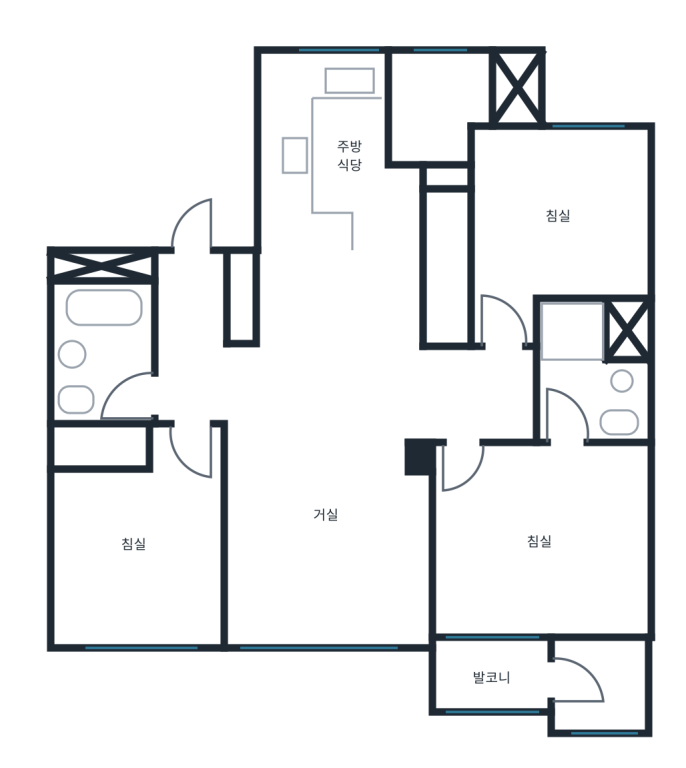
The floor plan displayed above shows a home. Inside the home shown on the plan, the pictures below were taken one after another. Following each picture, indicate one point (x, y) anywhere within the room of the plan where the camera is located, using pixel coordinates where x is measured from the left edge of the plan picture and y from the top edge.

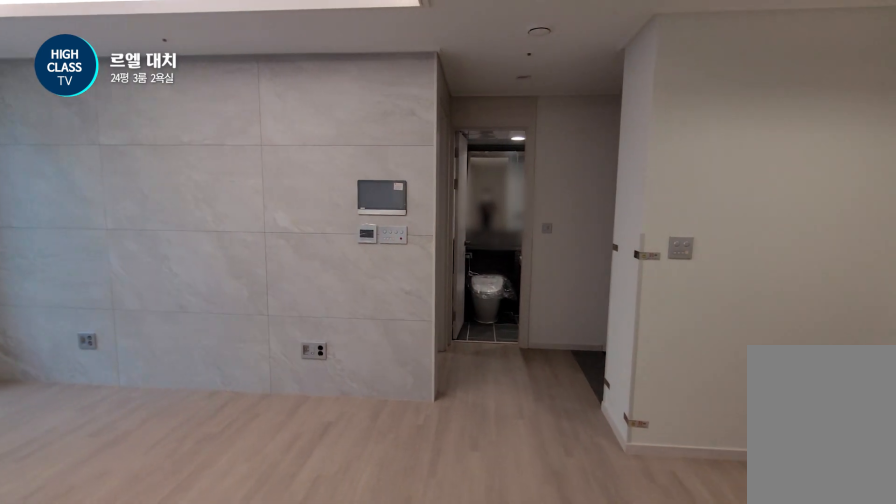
(326, 495)
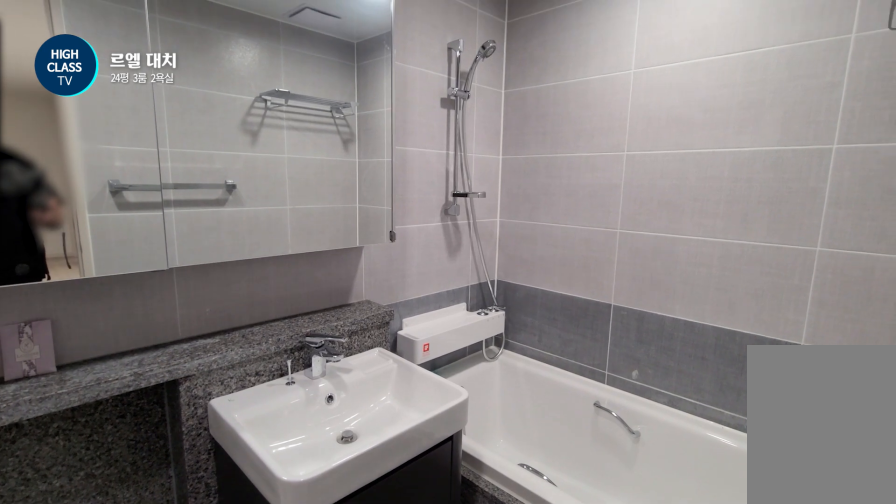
(100, 353)
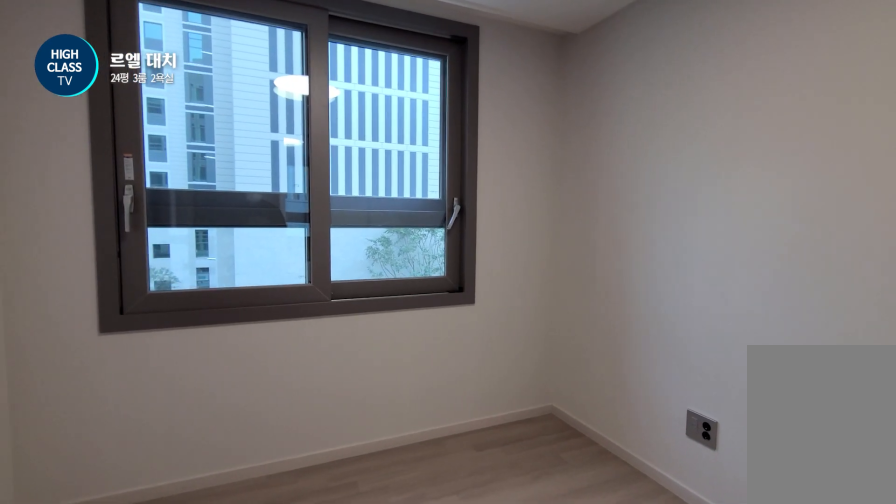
(138, 535)
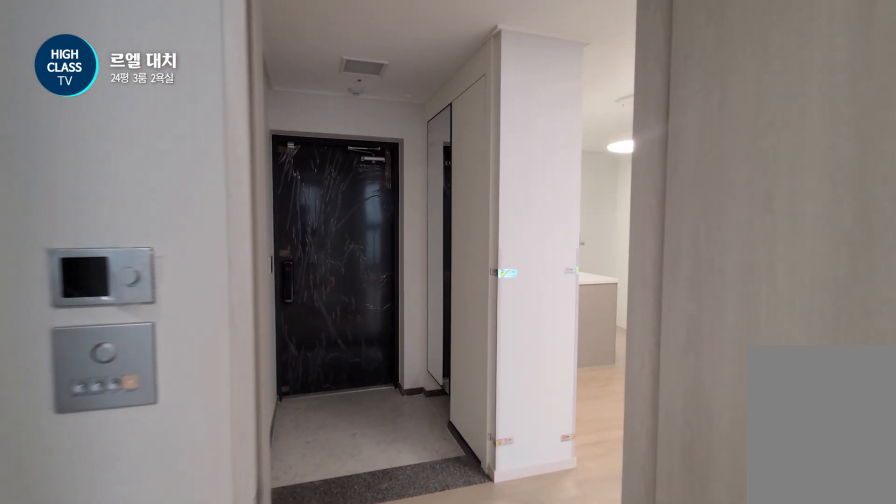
(138, 535)
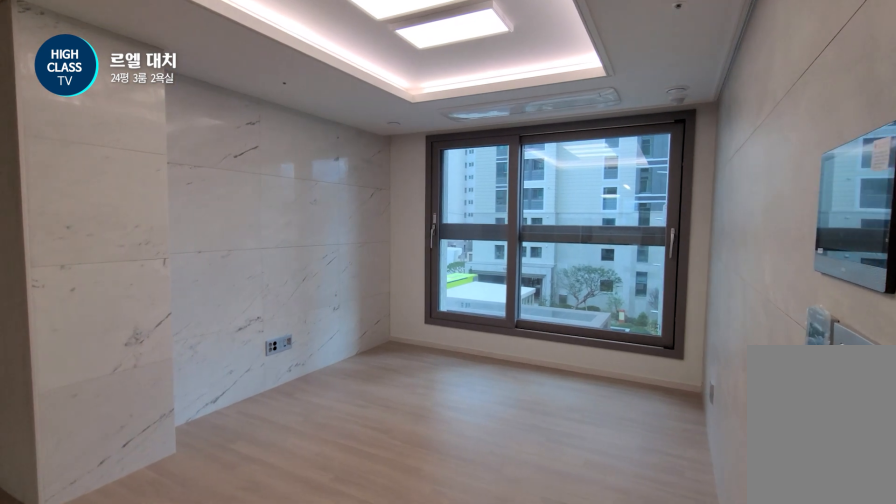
(326, 495)
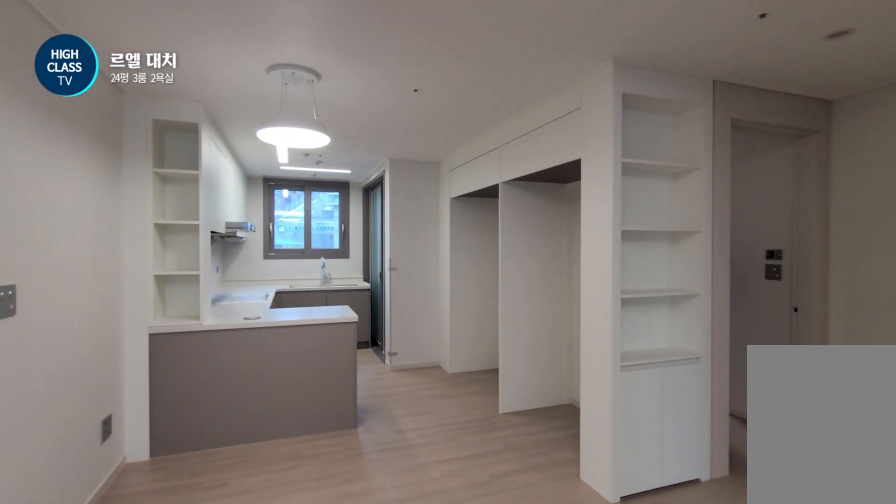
(326, 495)
